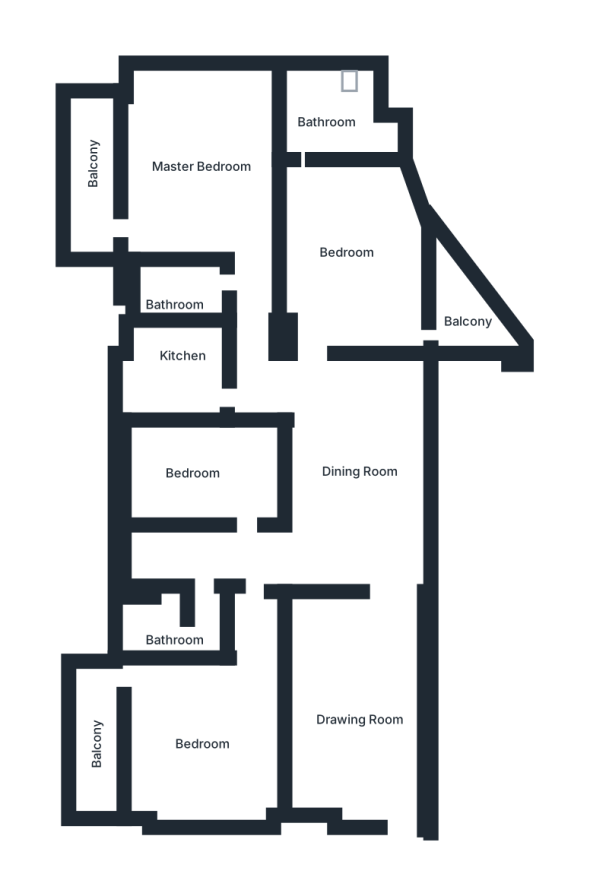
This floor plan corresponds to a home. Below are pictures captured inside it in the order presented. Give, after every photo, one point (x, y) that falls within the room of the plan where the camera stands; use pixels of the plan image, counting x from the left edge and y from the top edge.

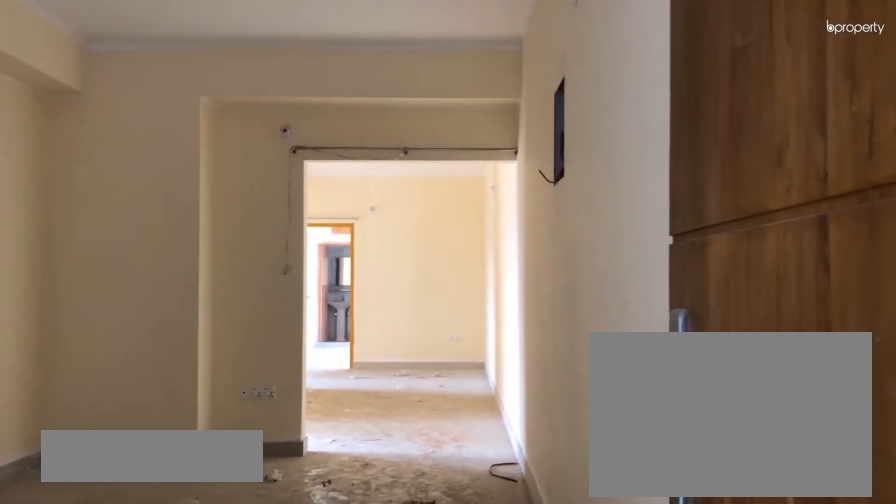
(356, 699)
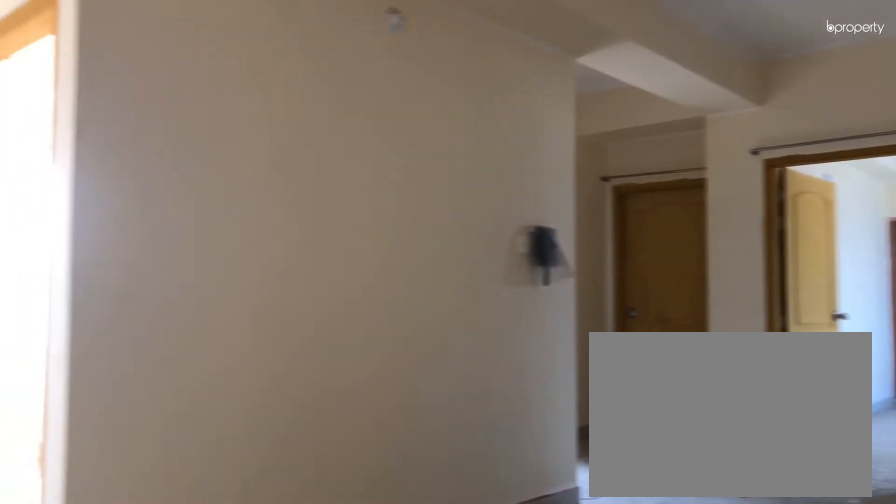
(359, 479)
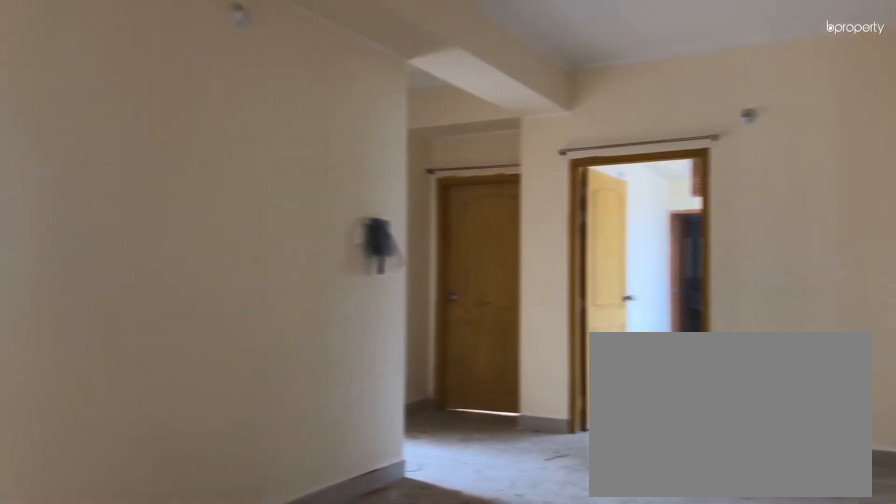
(359, 479)
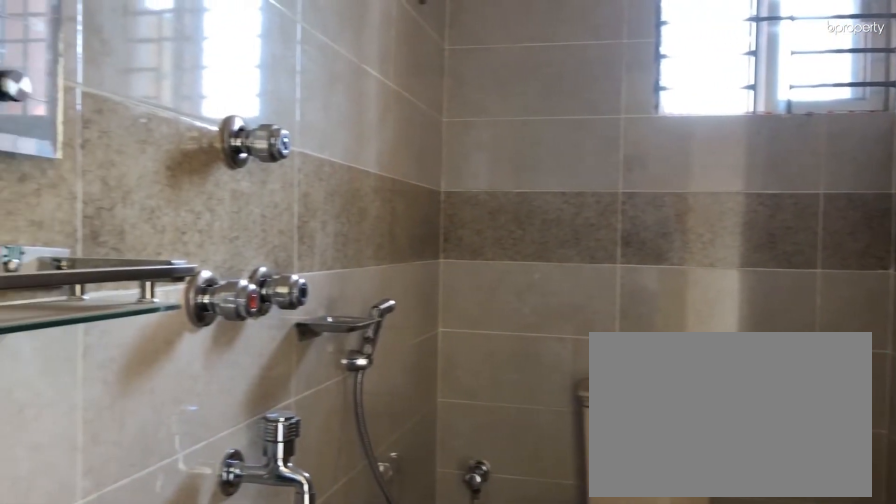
(179, 296)
